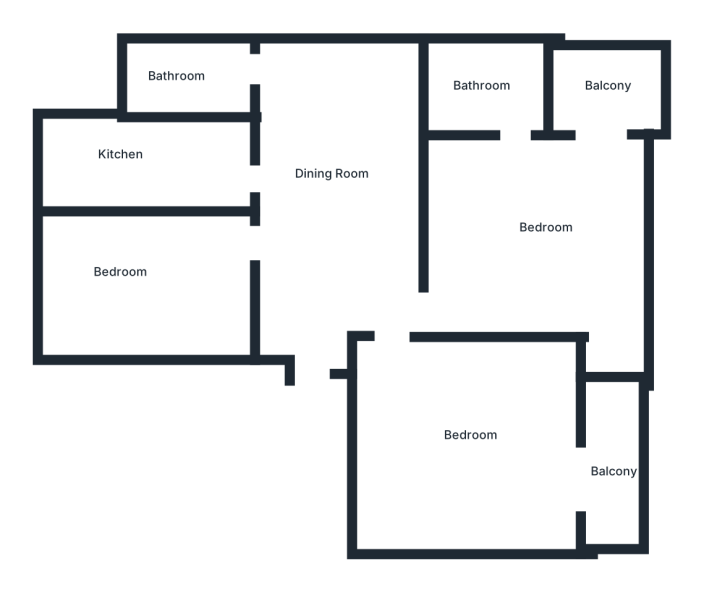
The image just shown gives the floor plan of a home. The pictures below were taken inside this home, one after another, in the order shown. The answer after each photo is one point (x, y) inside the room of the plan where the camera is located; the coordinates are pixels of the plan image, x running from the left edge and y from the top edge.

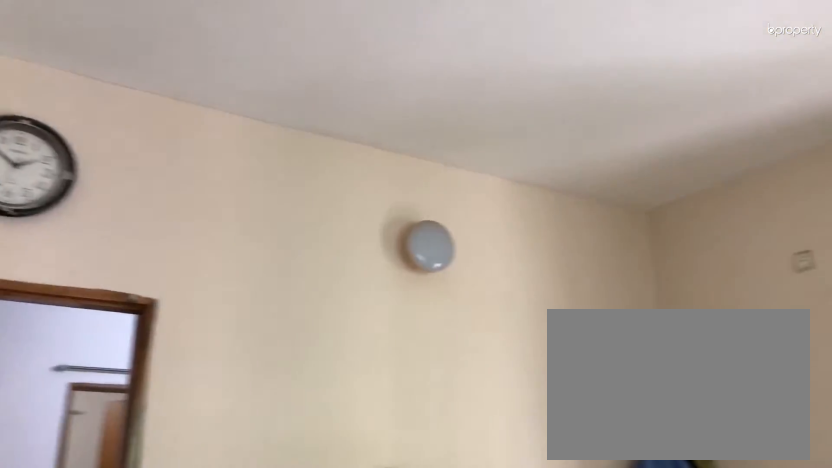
(528, 236)
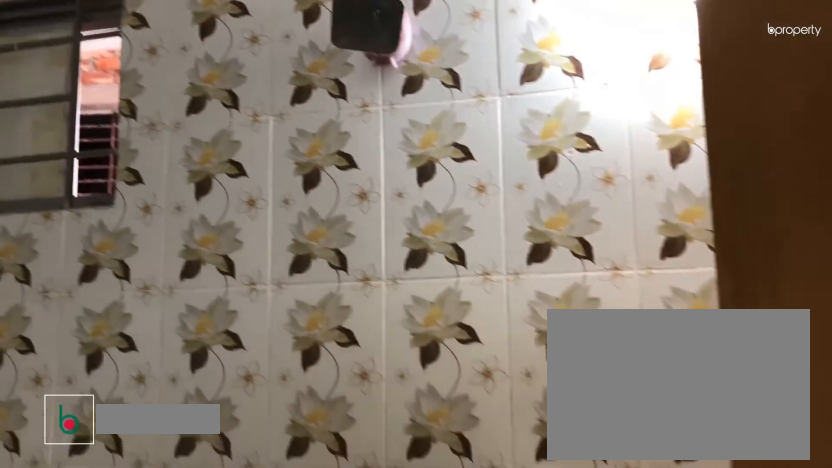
(492, 96)
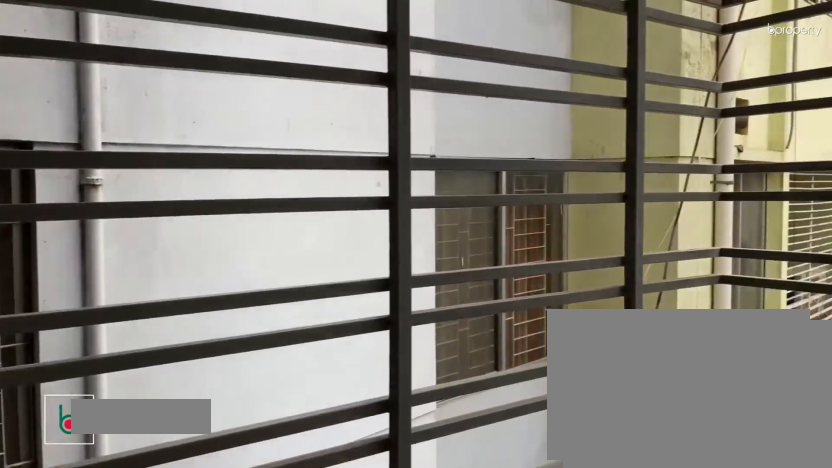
(607, 84)
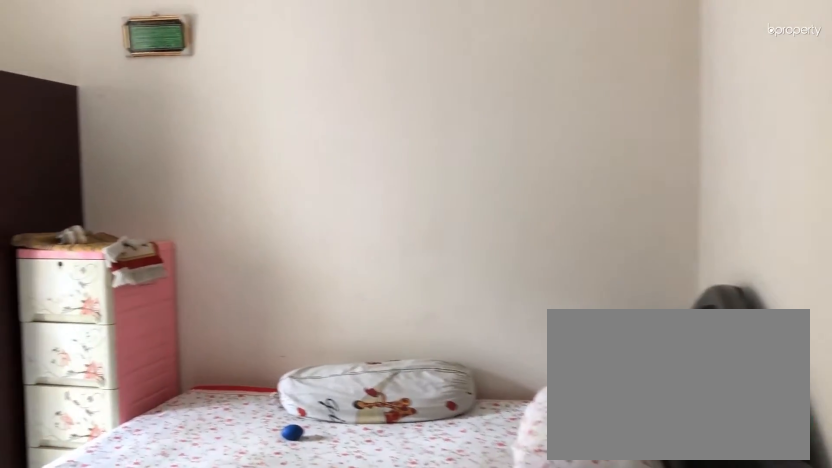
(460, 453)
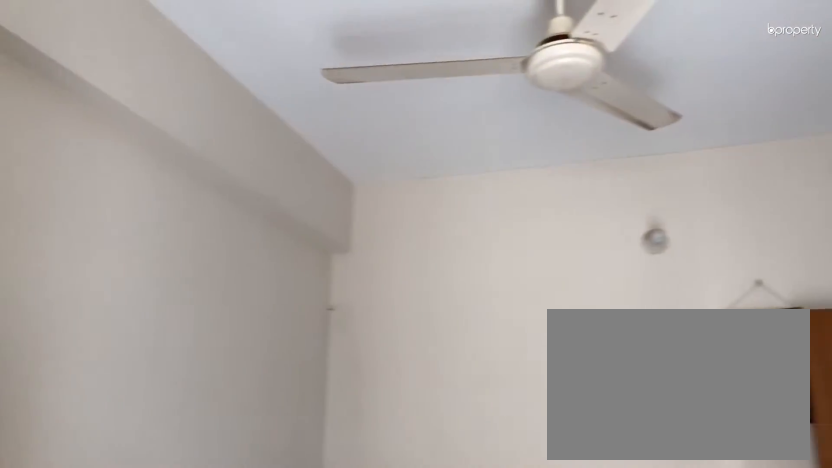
(460, 453)
